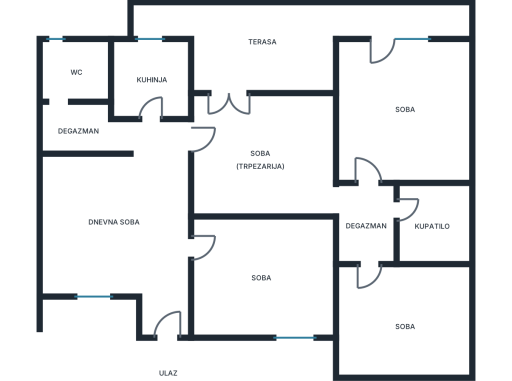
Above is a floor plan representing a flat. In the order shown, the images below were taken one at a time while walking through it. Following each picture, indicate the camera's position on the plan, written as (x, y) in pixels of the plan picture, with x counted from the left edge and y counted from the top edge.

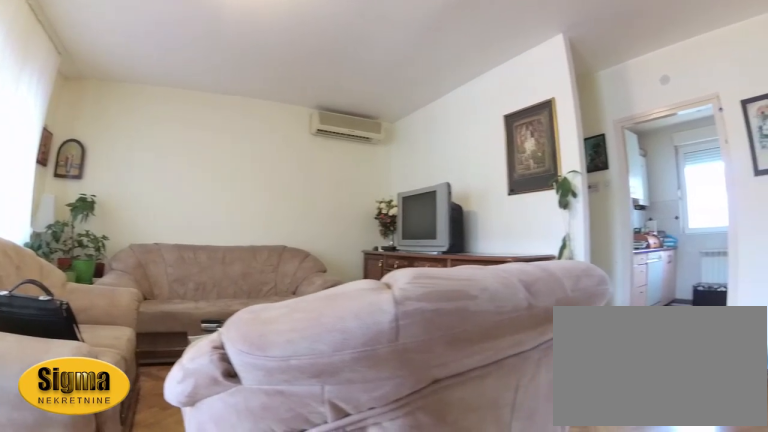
(181, 264)
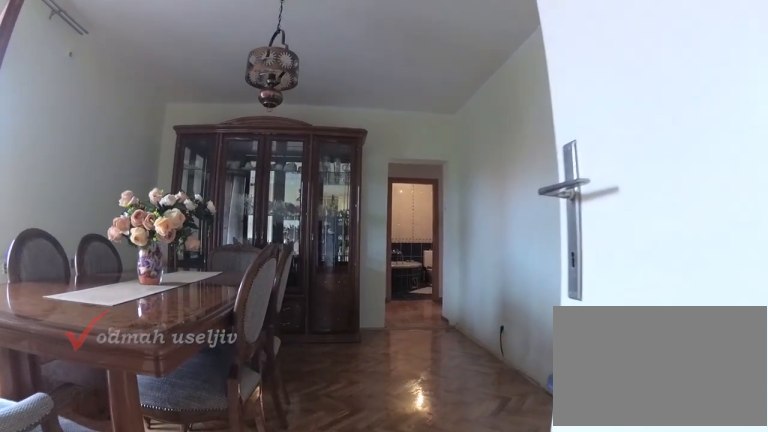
(183, 160)
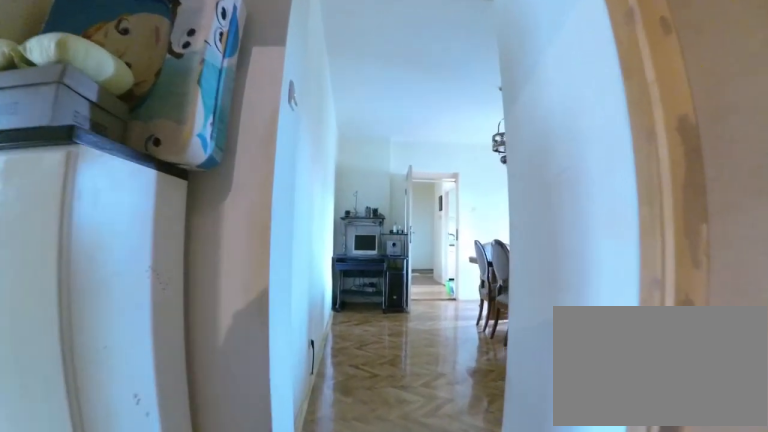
(385, 210)
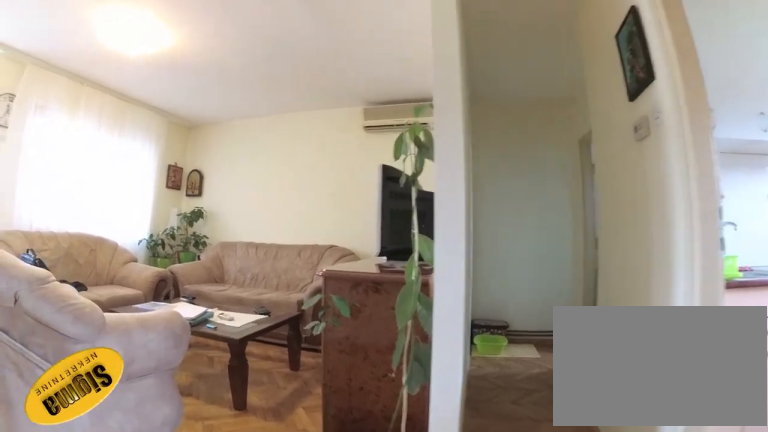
(169, 137)
